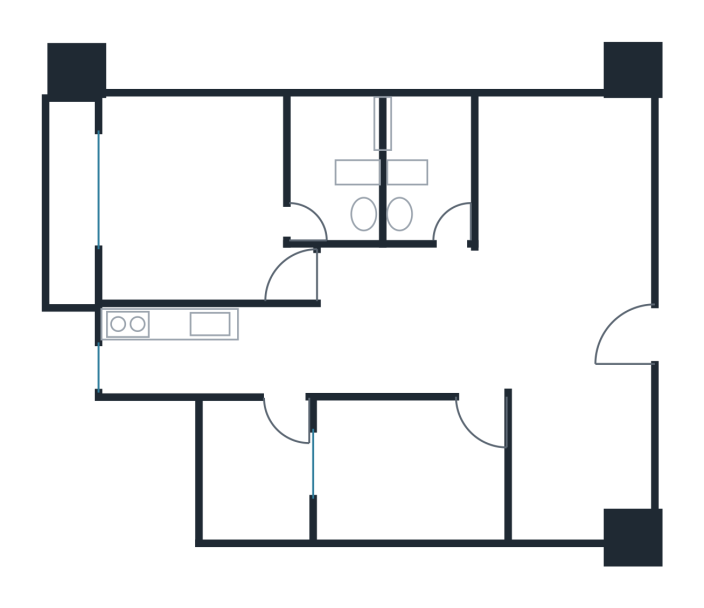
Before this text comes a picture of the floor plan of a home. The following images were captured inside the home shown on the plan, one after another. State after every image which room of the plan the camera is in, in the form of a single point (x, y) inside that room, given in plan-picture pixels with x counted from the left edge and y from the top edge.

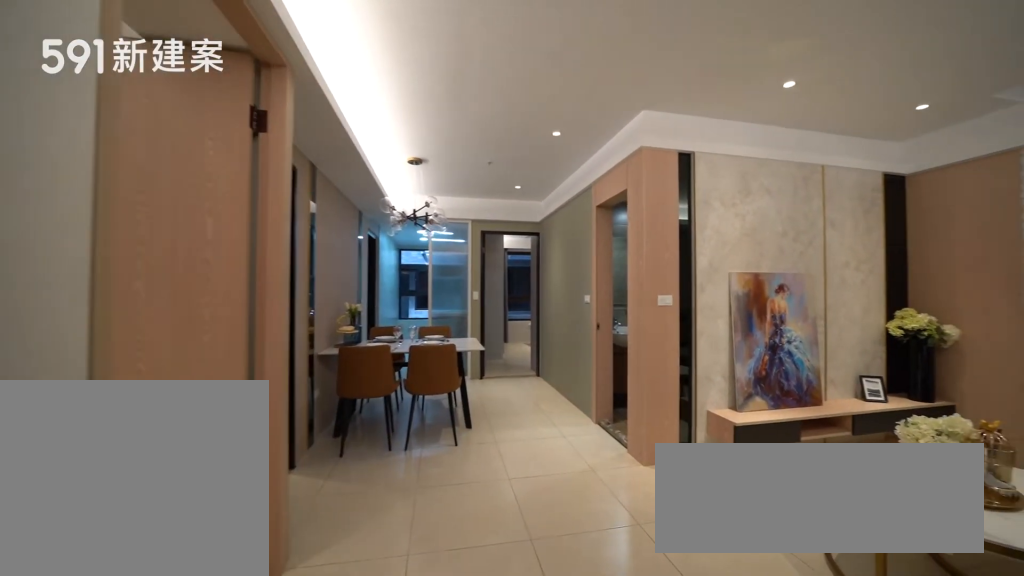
(578, 345)
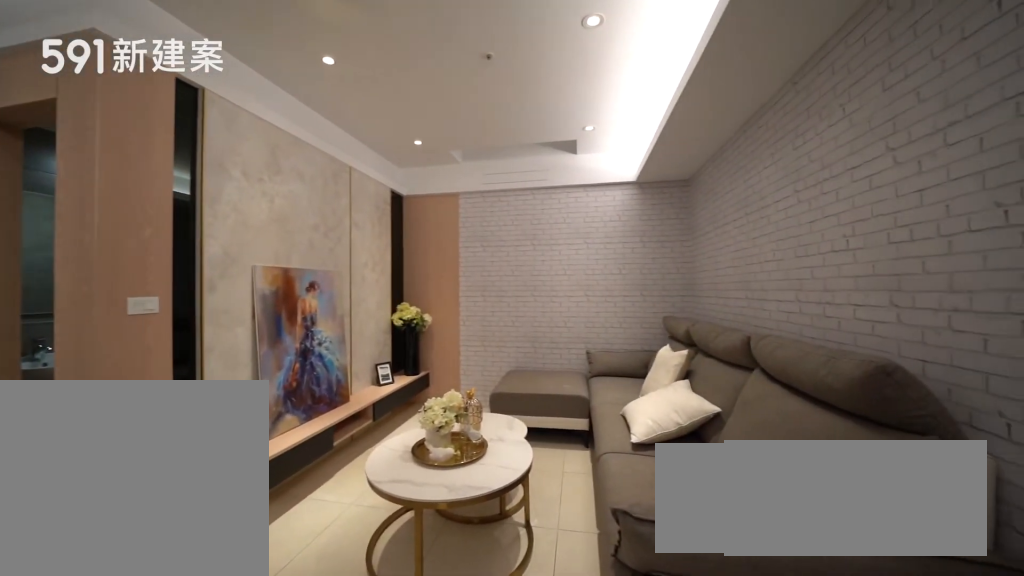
(568, 198)
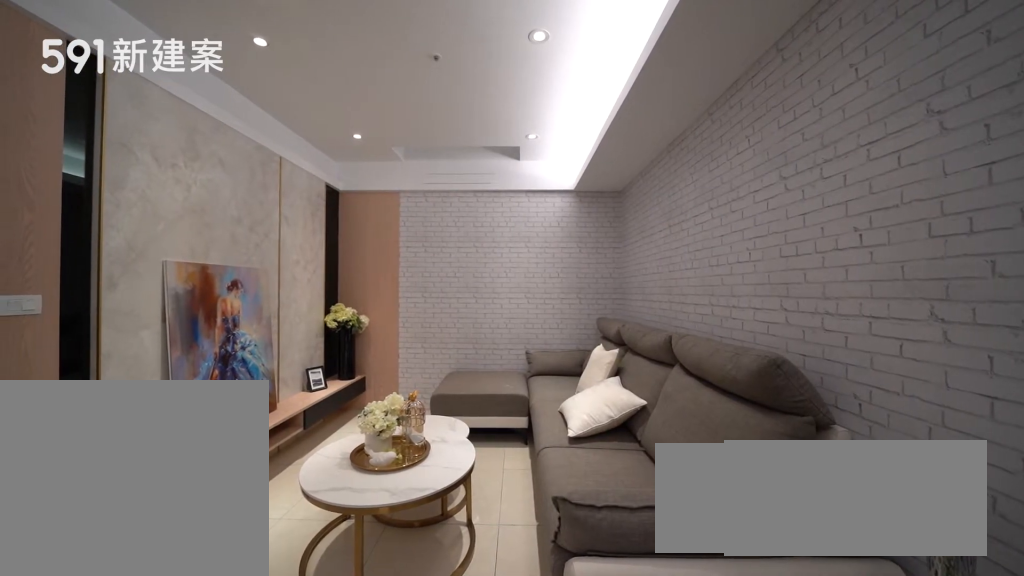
(568, 198)
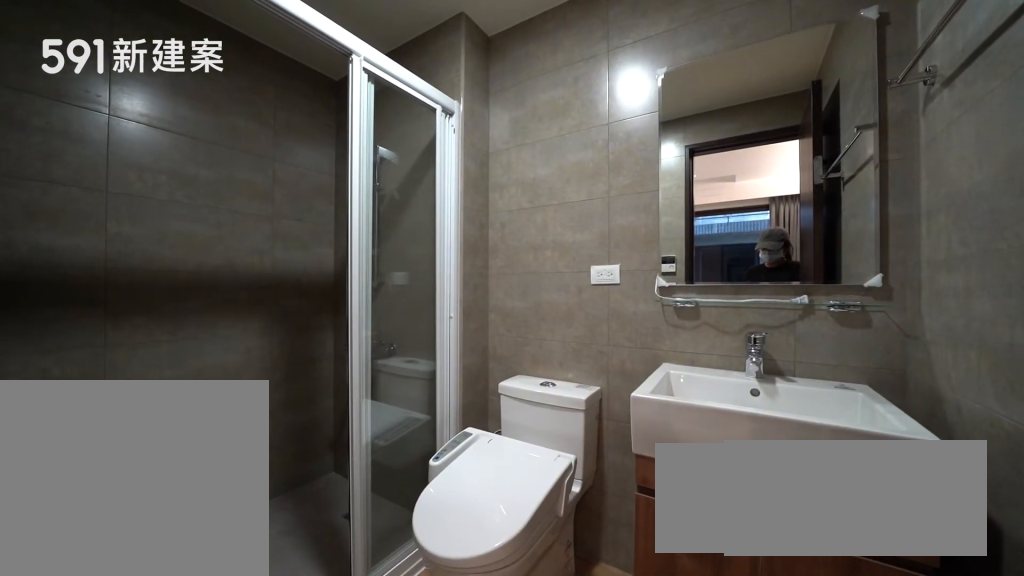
(336, 163)
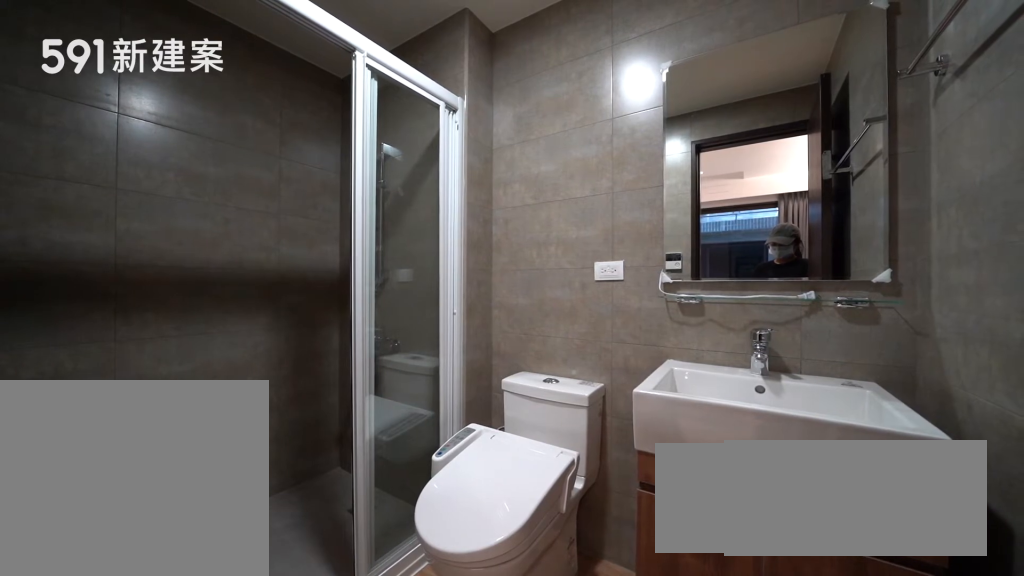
(336, 163)
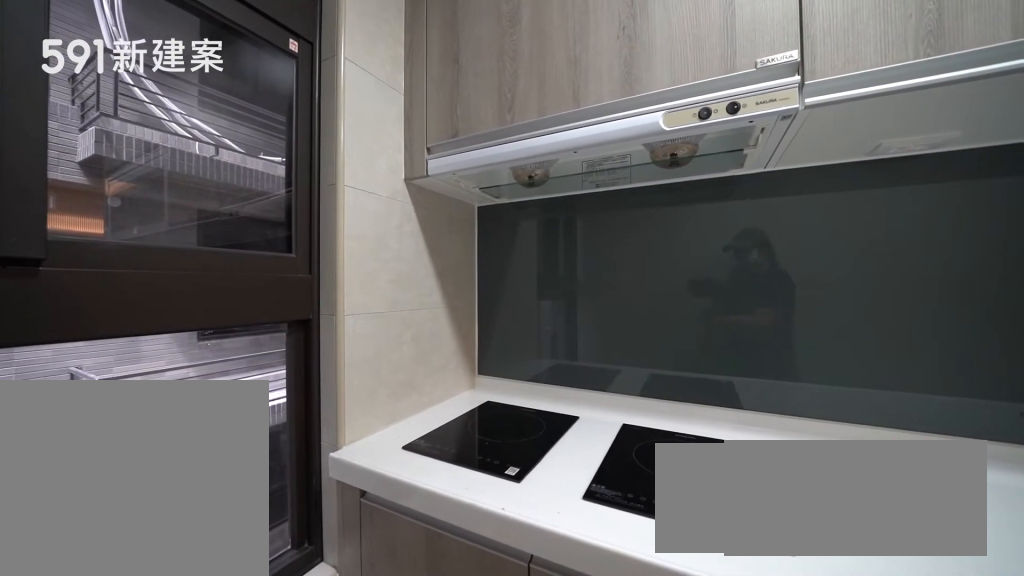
(200, 350)
